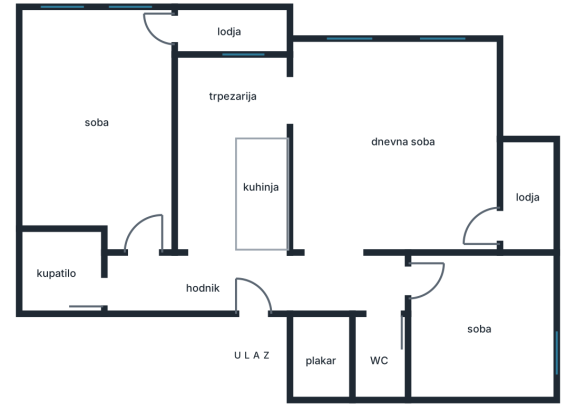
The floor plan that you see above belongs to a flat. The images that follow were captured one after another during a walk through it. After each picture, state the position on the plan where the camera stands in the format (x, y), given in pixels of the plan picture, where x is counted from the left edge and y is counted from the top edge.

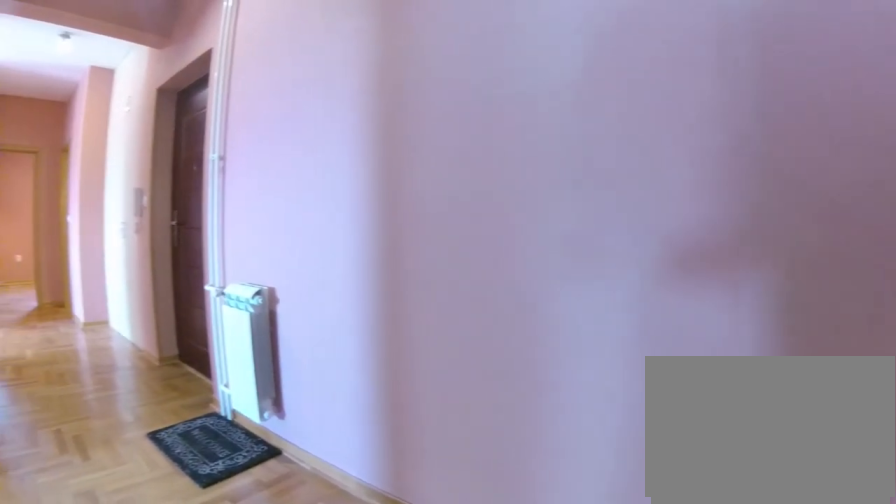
(137, 261)
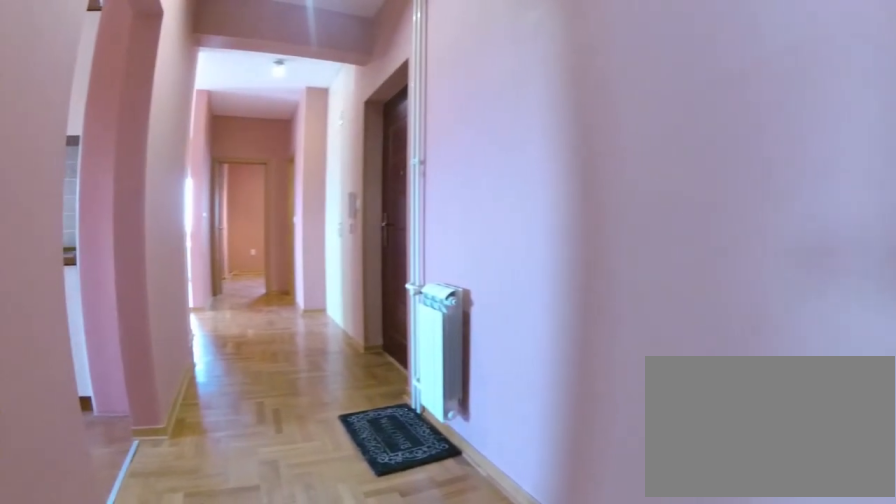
(134, 270)
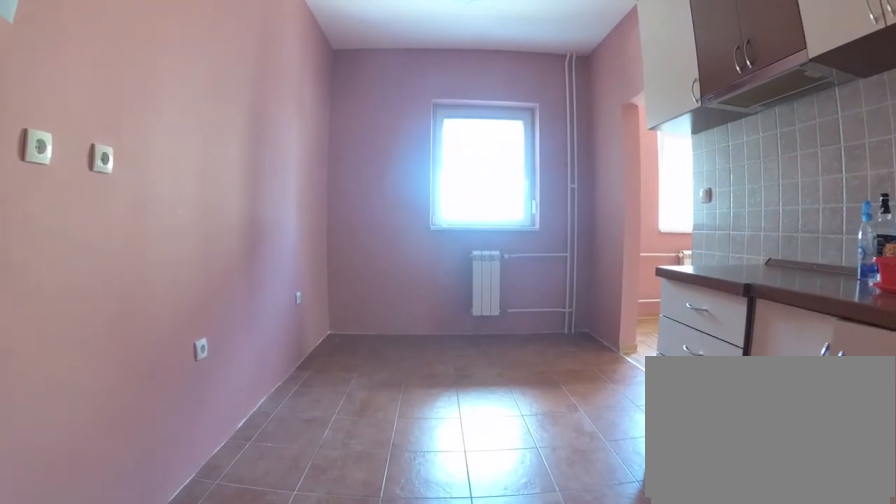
(208, 236)
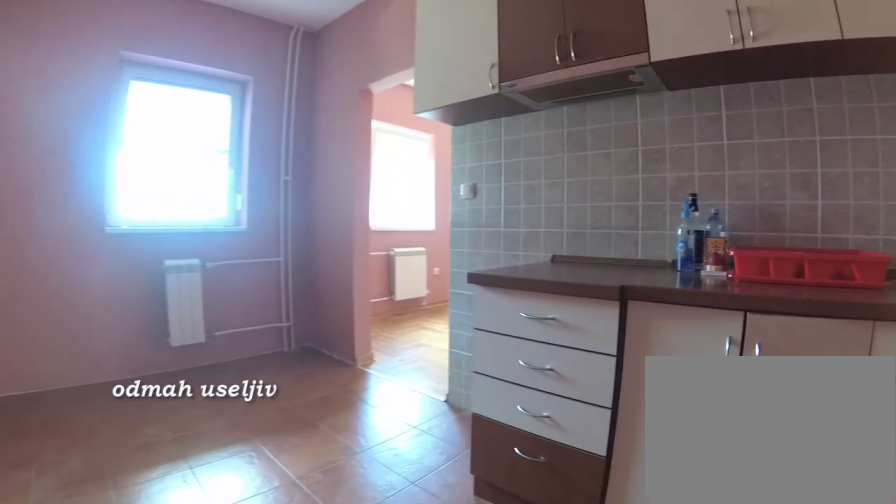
(201, 217)
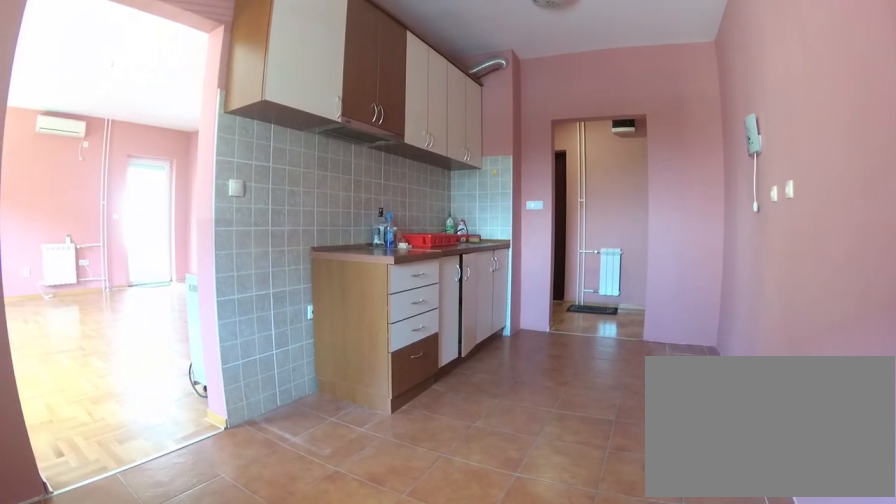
(196, 76)
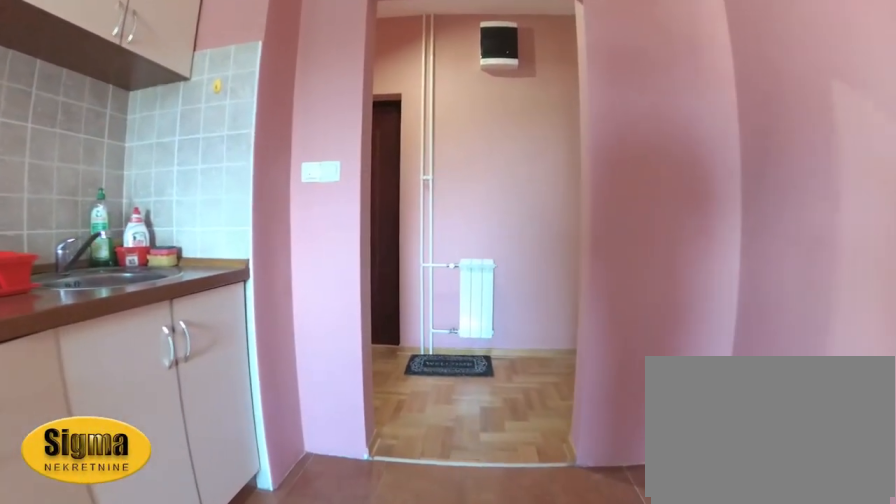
(206, 177)
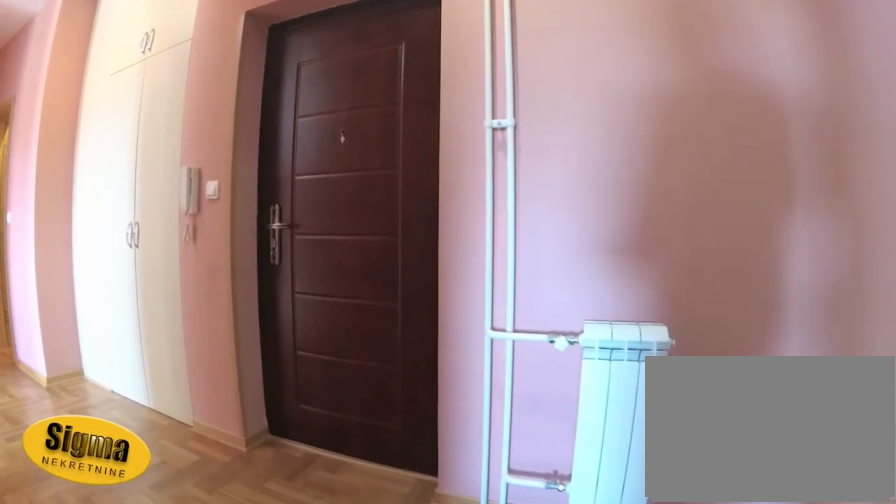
(201, 243)
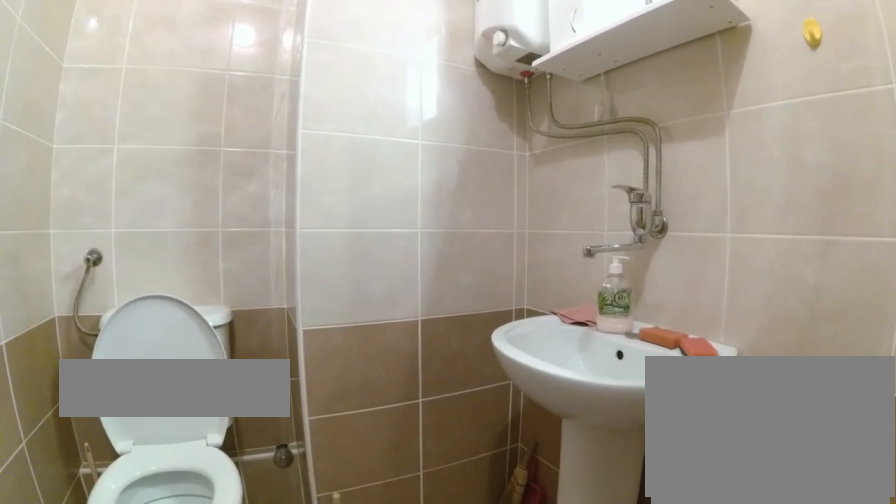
(376, 315)
